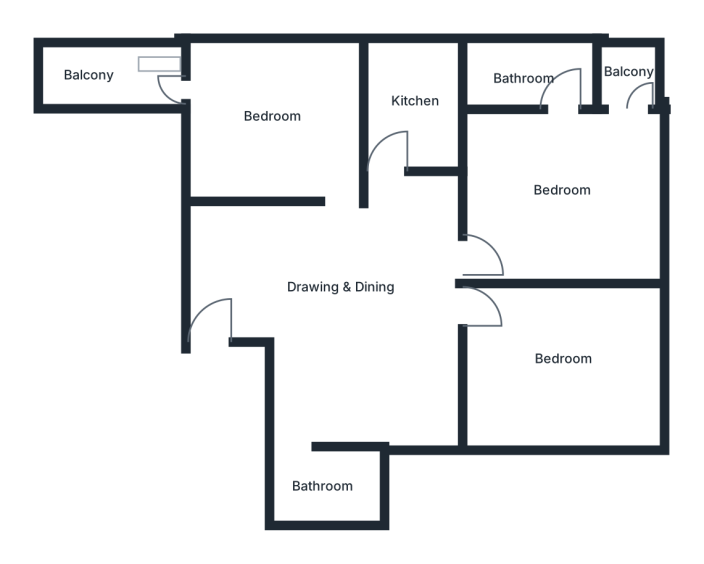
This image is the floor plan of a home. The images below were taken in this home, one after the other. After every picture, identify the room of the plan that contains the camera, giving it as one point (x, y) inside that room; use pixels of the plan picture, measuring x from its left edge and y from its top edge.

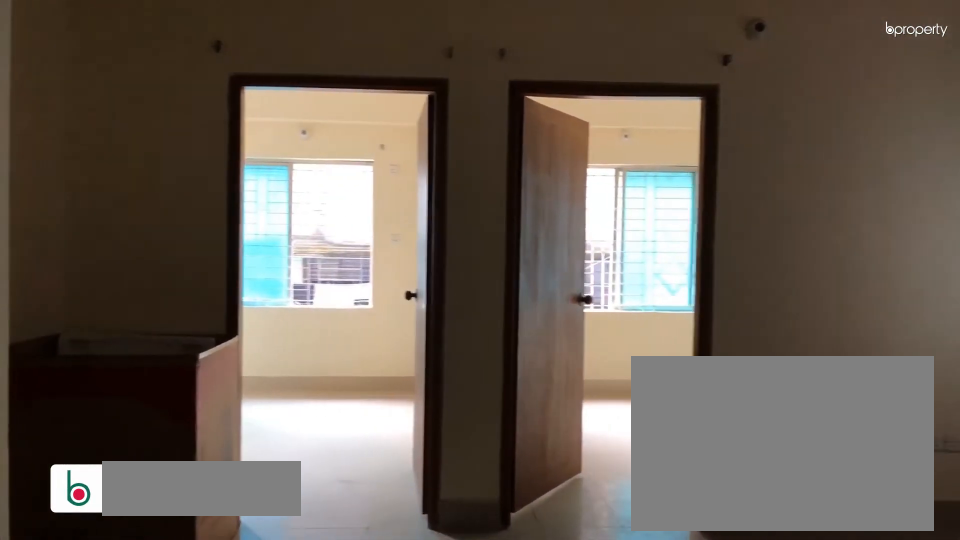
(339, 287)
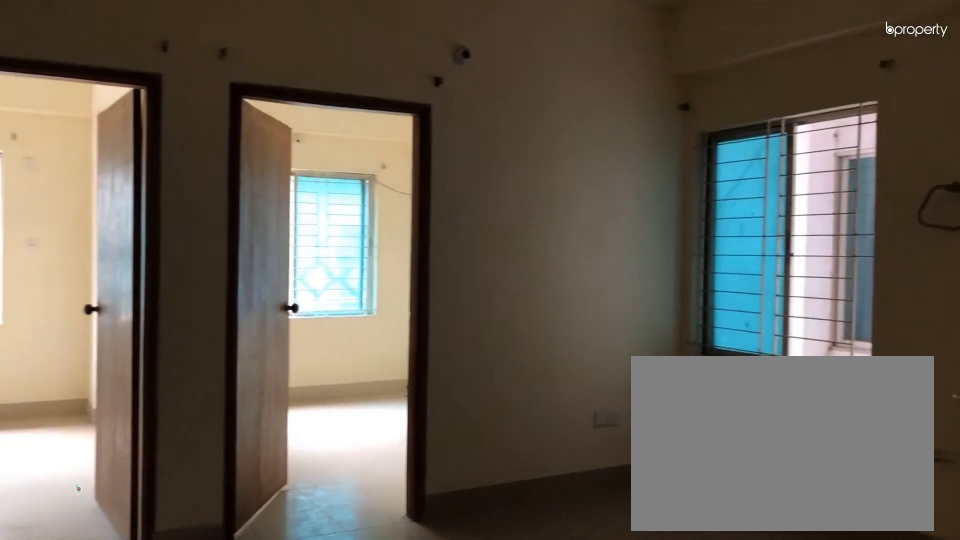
(339, 287)
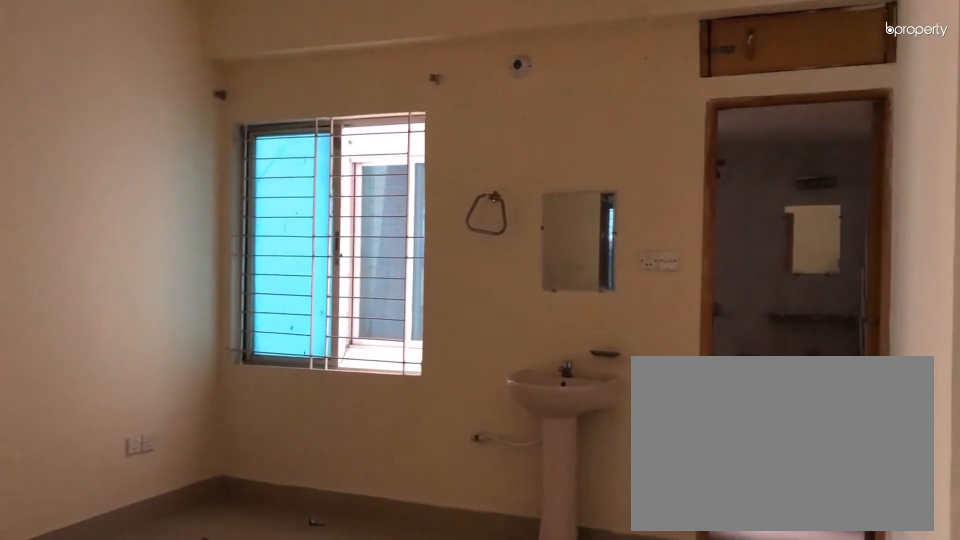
(339, 287)
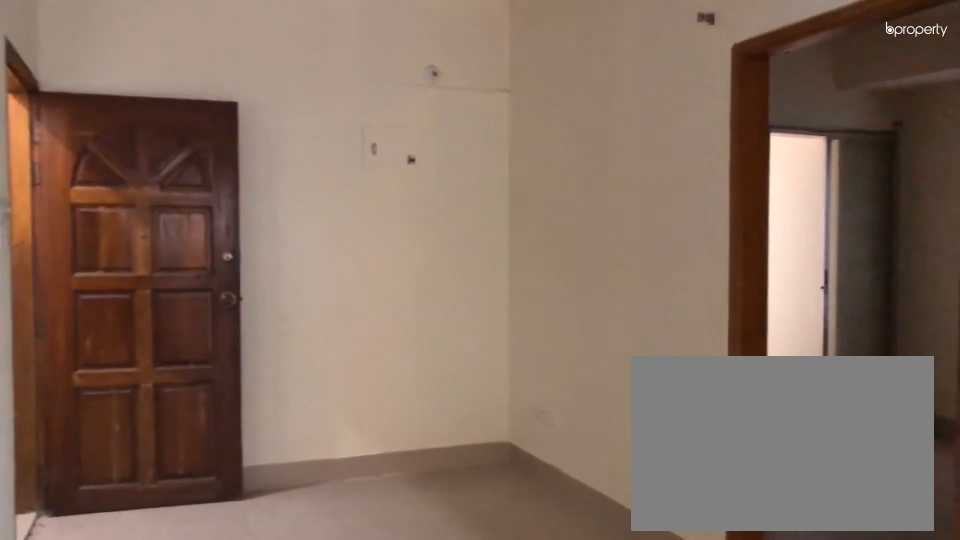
(339, 287)
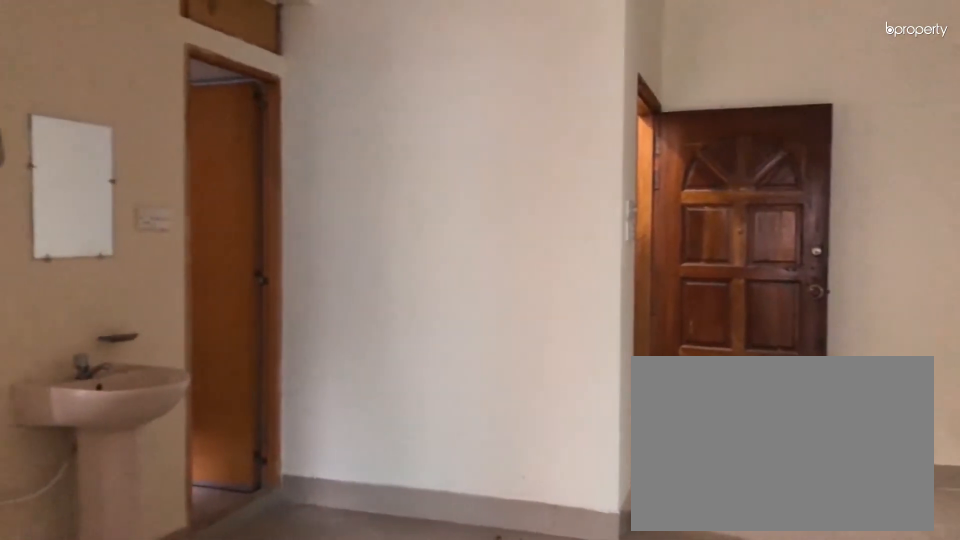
(339, 287)
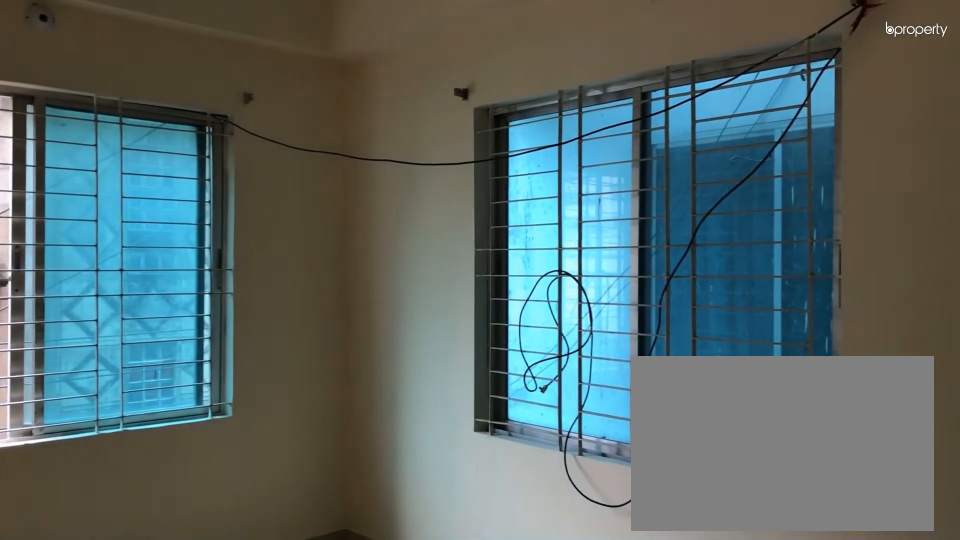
(565, 360)
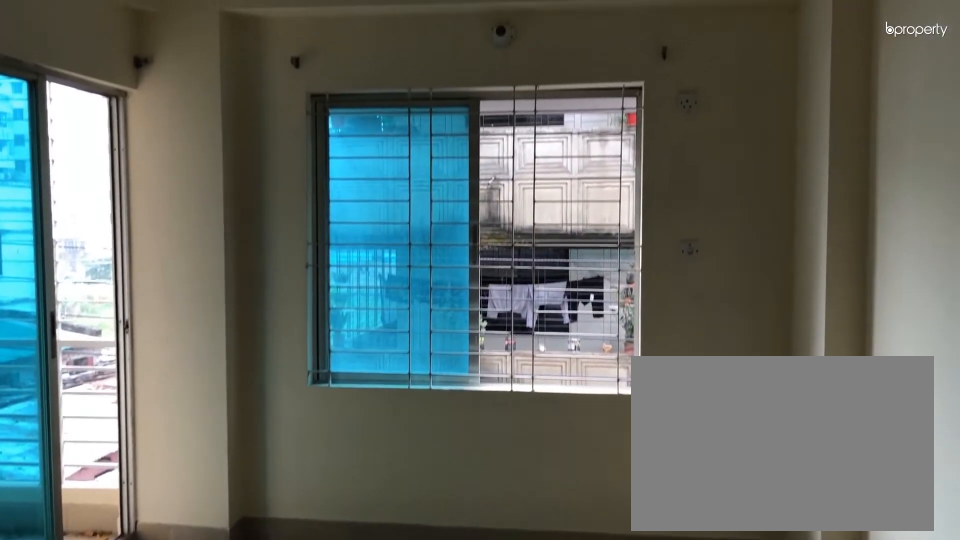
(565, 188)
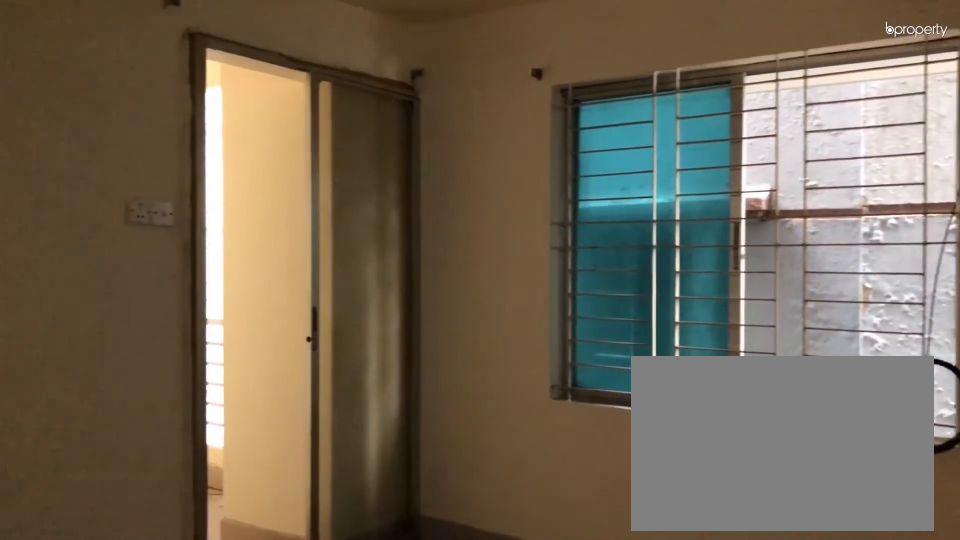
(270, 115)
